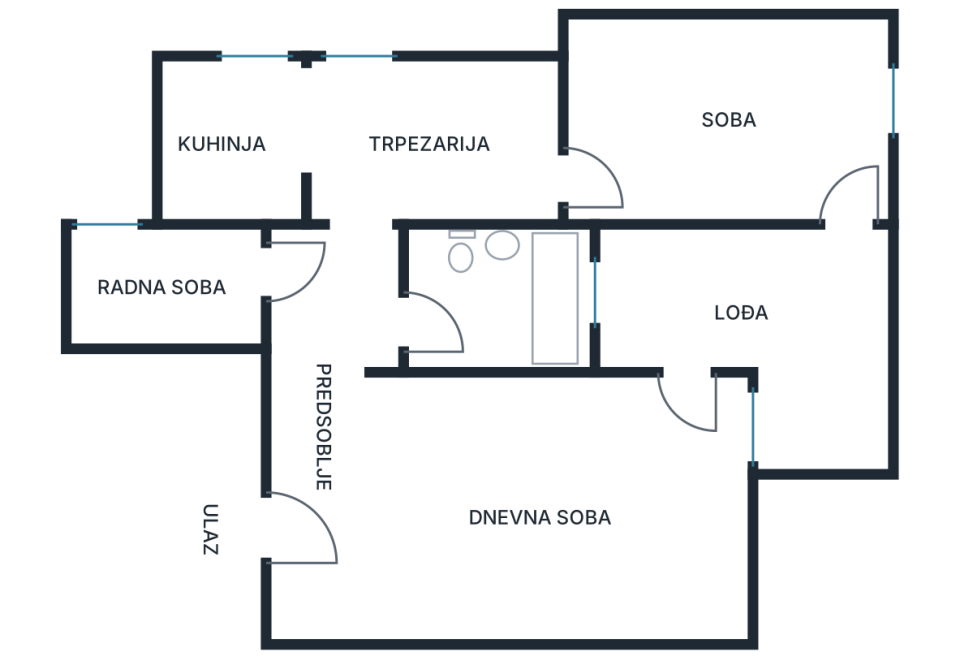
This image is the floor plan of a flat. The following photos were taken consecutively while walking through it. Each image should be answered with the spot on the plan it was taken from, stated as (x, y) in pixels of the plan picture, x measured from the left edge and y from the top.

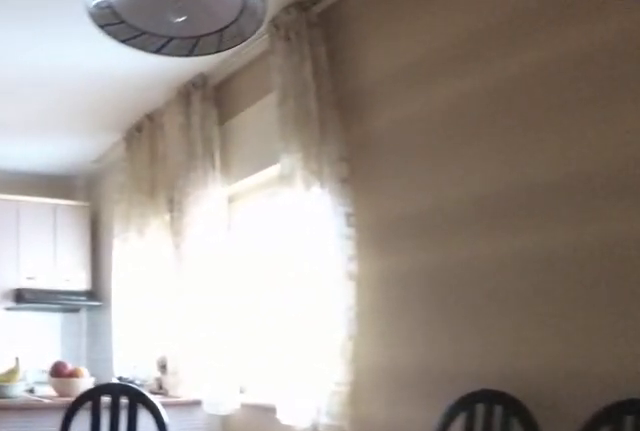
(503, 189)
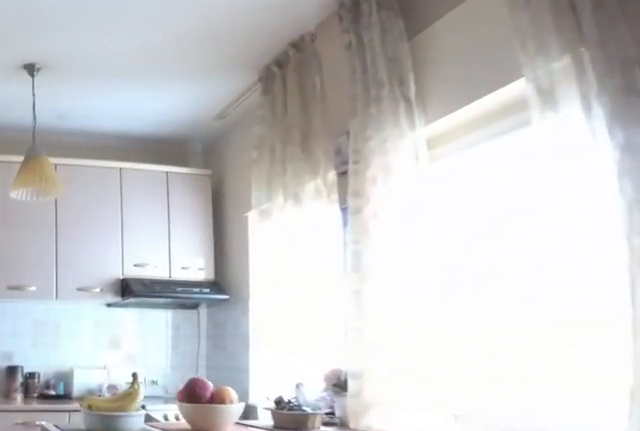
(446, 189)
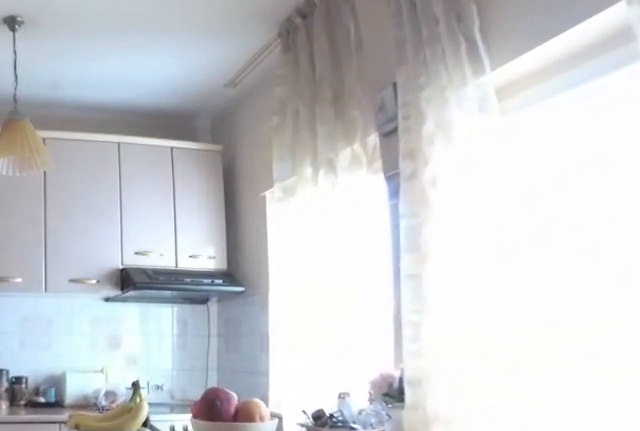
(418, 188)
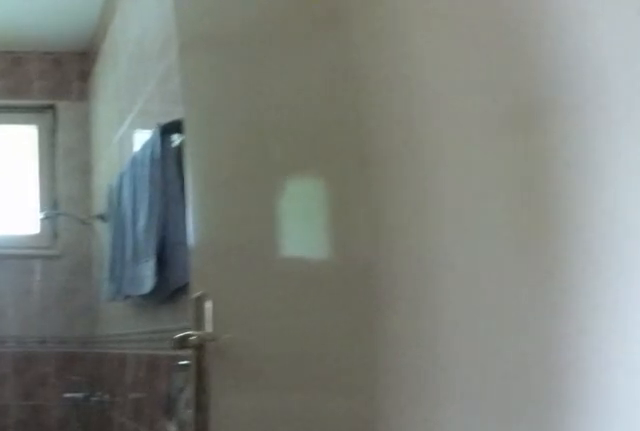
(376, 333)
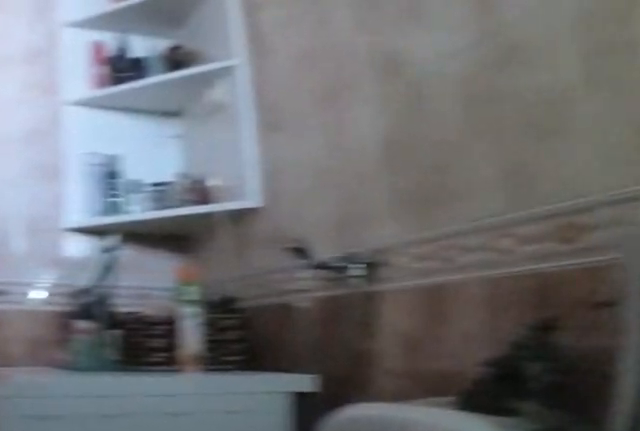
(565, 354)
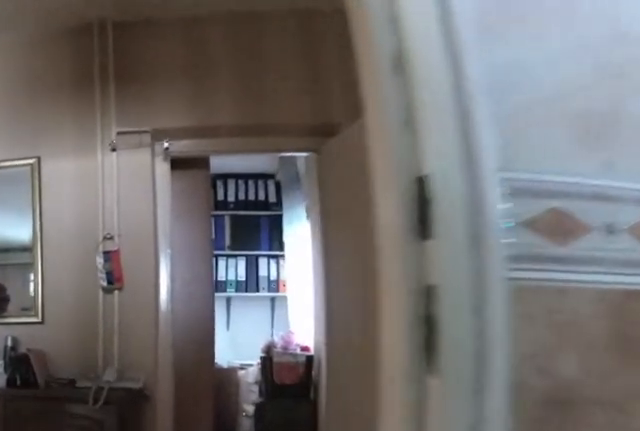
(479, 335)
